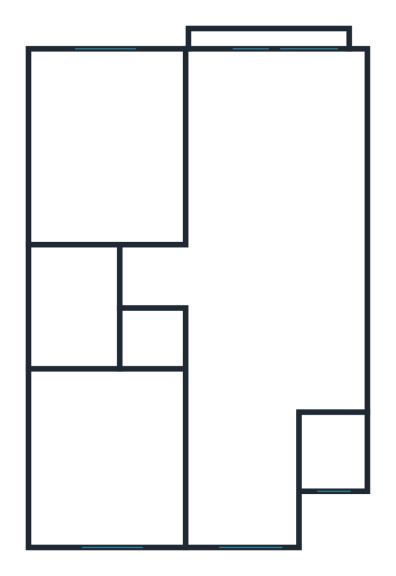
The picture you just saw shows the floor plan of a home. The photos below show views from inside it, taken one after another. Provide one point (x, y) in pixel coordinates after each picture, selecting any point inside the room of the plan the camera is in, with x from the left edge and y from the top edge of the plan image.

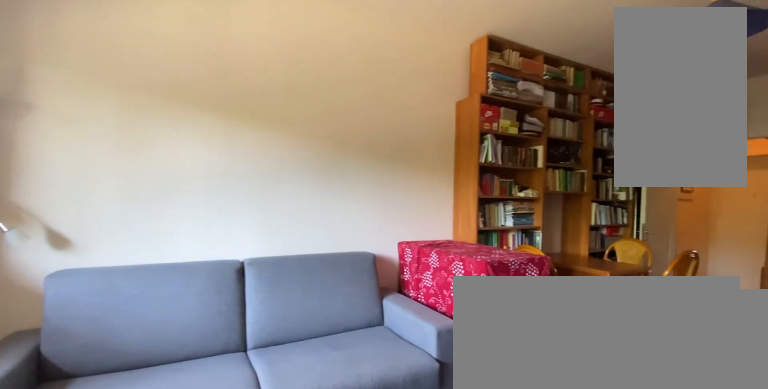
(257, 265)
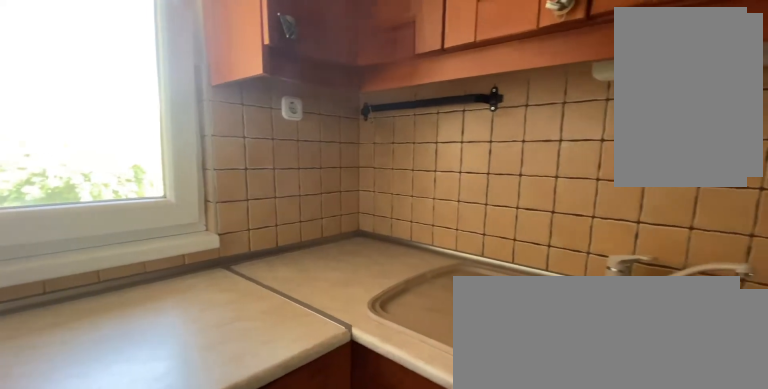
(238, 461)
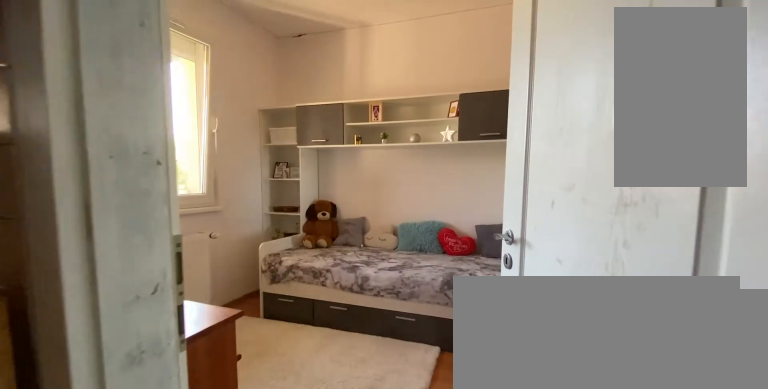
(120, 461)
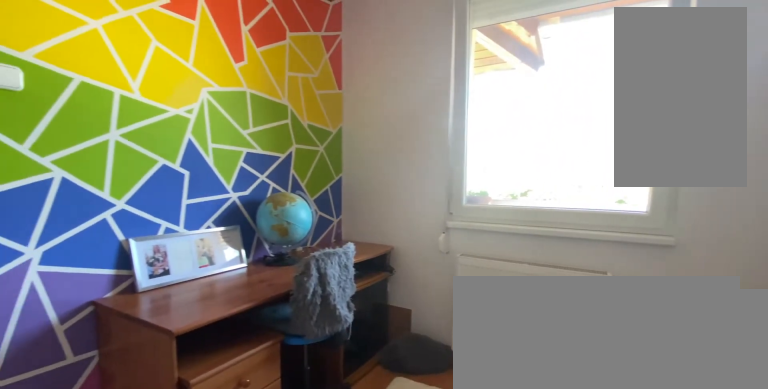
(120, 461)
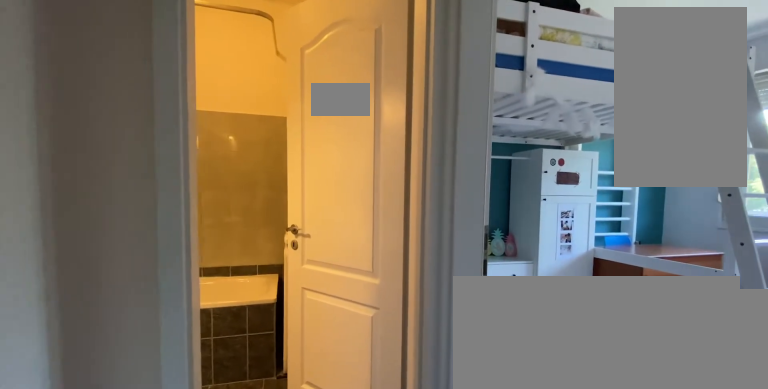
(158, 276)
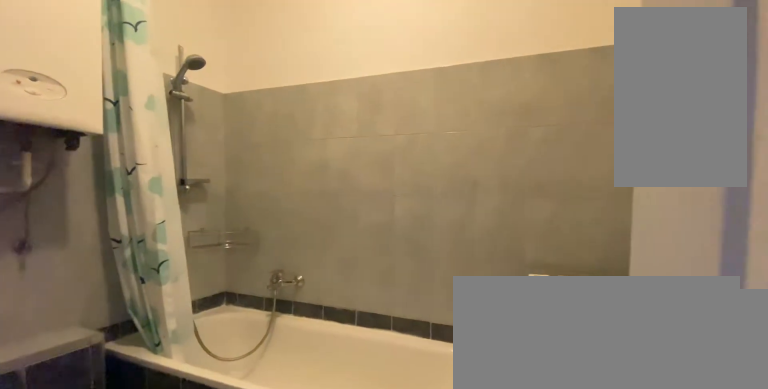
(79, 304)
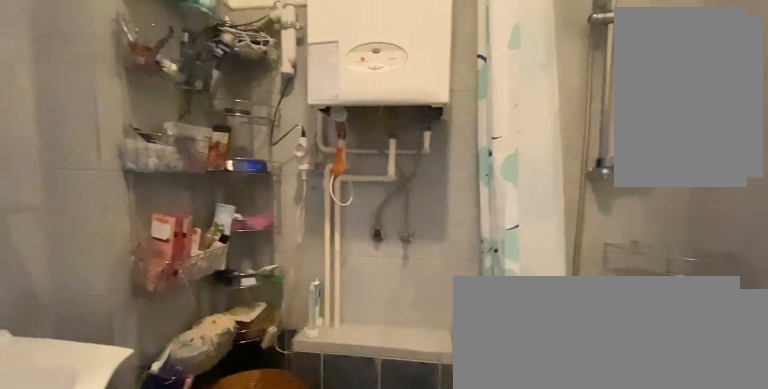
(79, 305)
